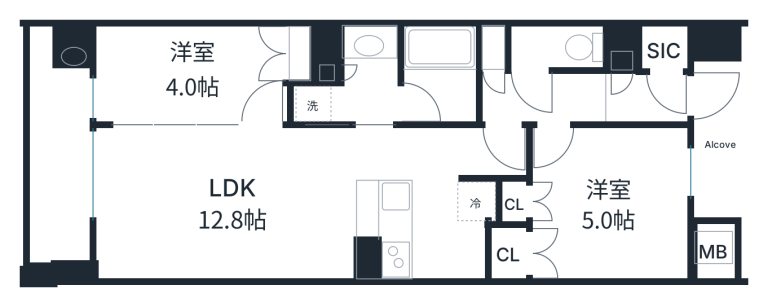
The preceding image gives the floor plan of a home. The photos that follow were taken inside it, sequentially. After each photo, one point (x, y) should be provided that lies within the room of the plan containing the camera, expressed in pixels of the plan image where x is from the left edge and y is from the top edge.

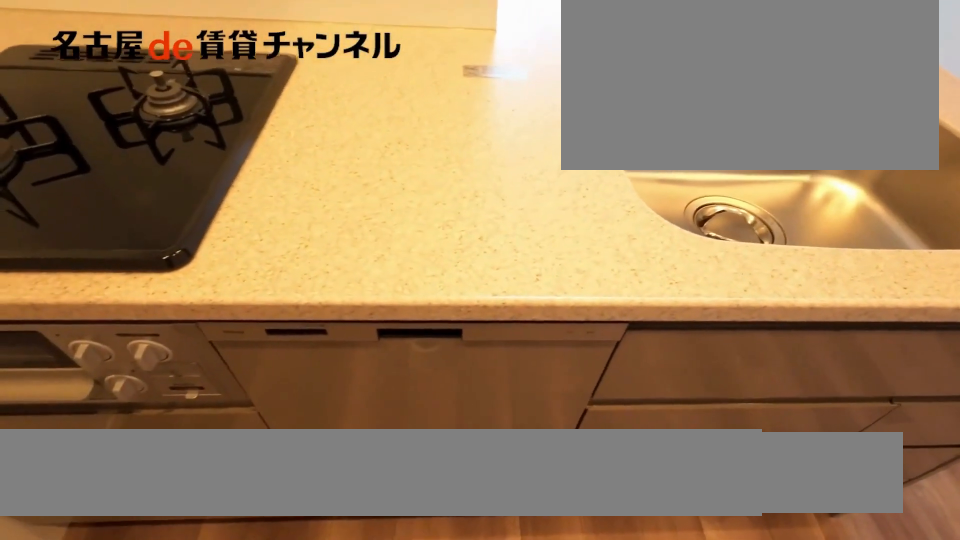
(416, 229)
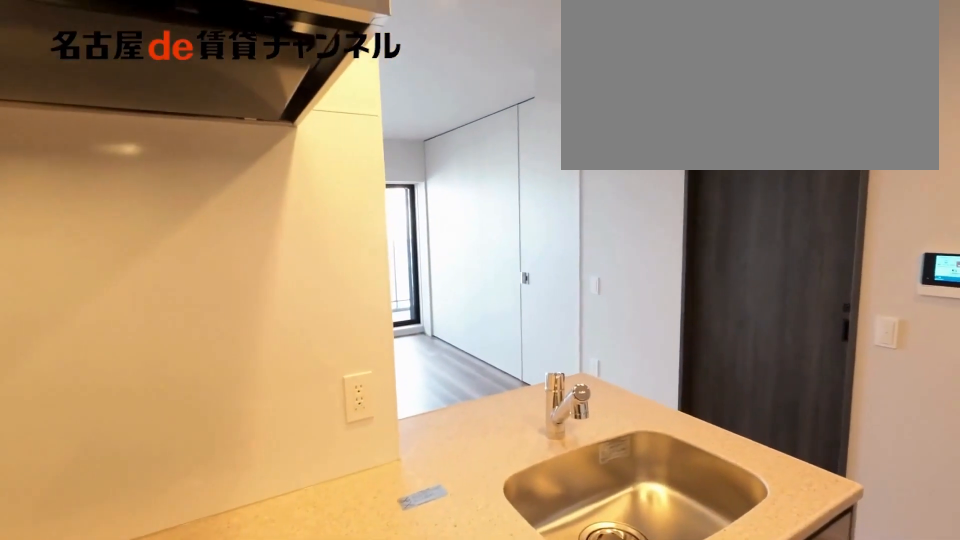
(416, 229)
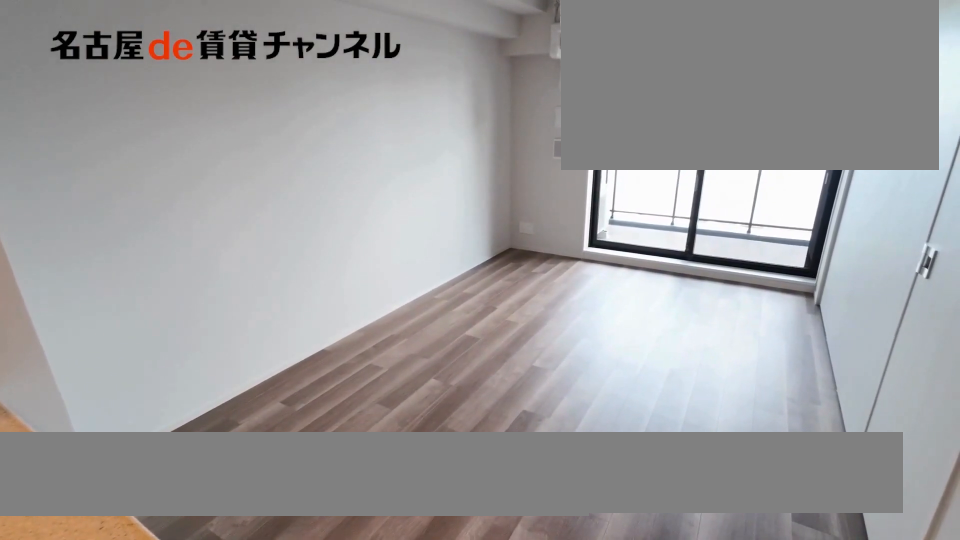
(221, 201)
